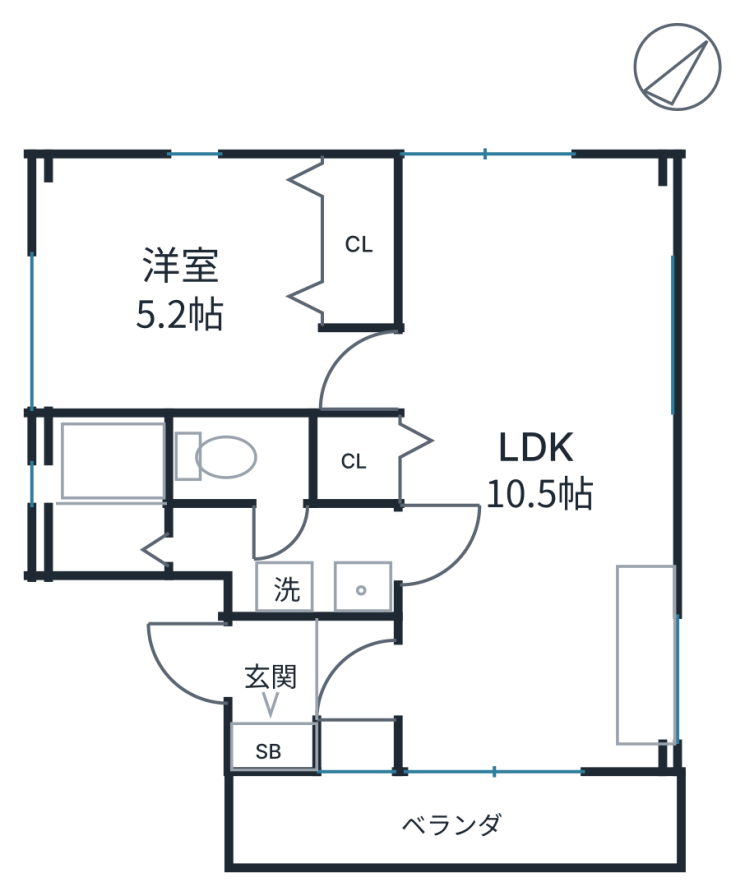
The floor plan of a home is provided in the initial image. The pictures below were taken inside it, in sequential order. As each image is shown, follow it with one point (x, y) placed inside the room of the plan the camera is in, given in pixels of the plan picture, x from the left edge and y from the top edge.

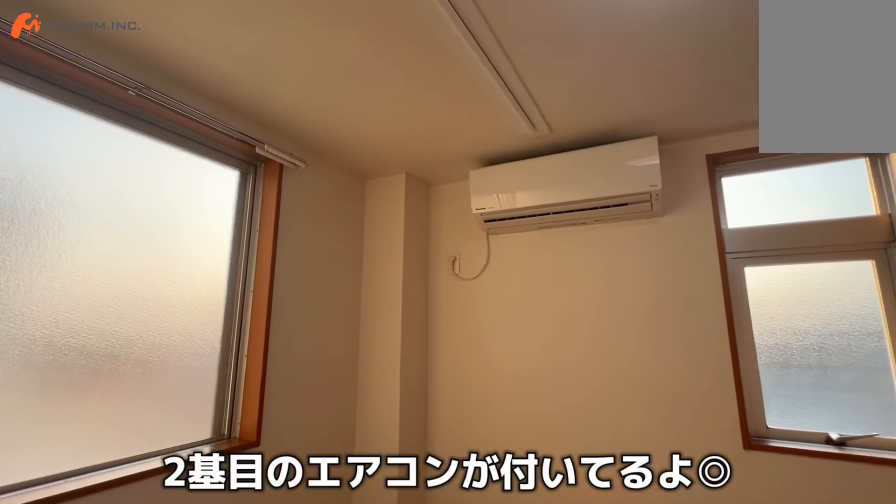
(171, 286)
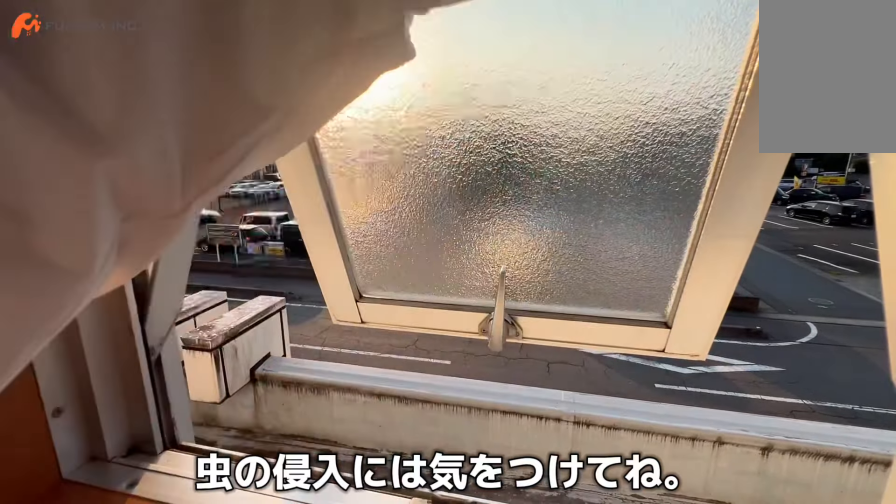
(185, 303)
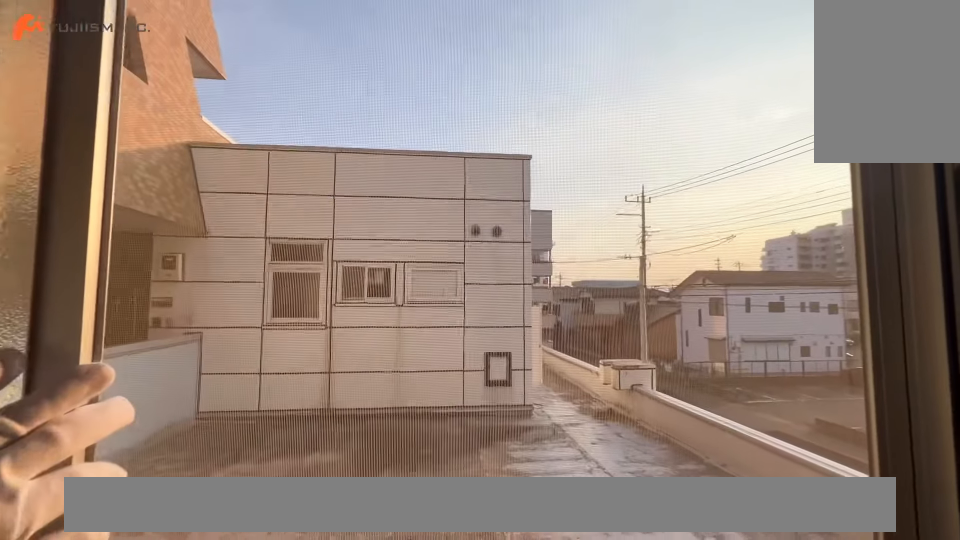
(186, 304)
